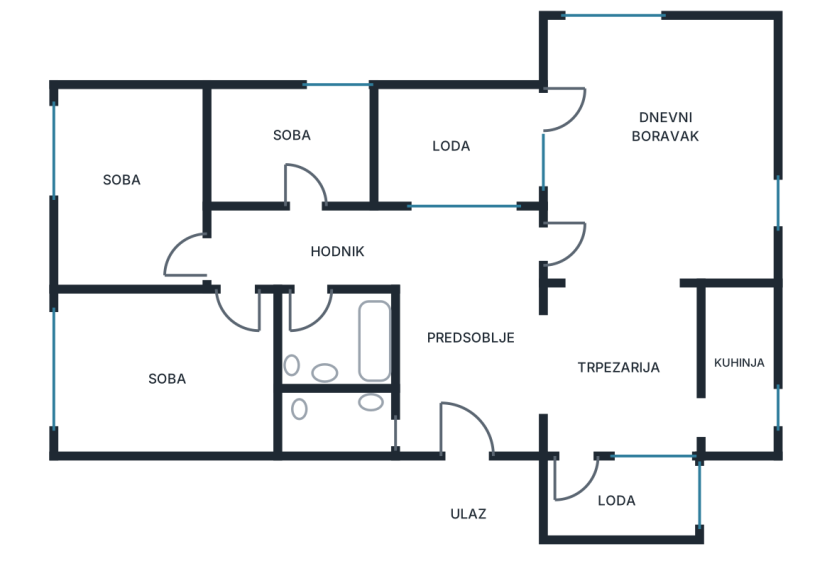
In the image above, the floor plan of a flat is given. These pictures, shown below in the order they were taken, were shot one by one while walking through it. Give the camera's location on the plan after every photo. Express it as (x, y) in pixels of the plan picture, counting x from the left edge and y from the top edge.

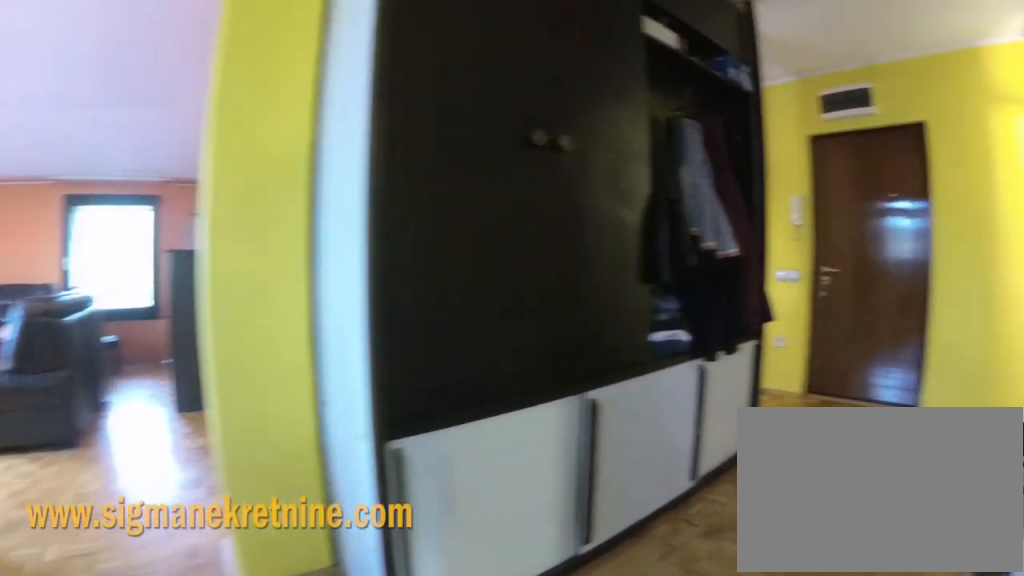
(440, 238)
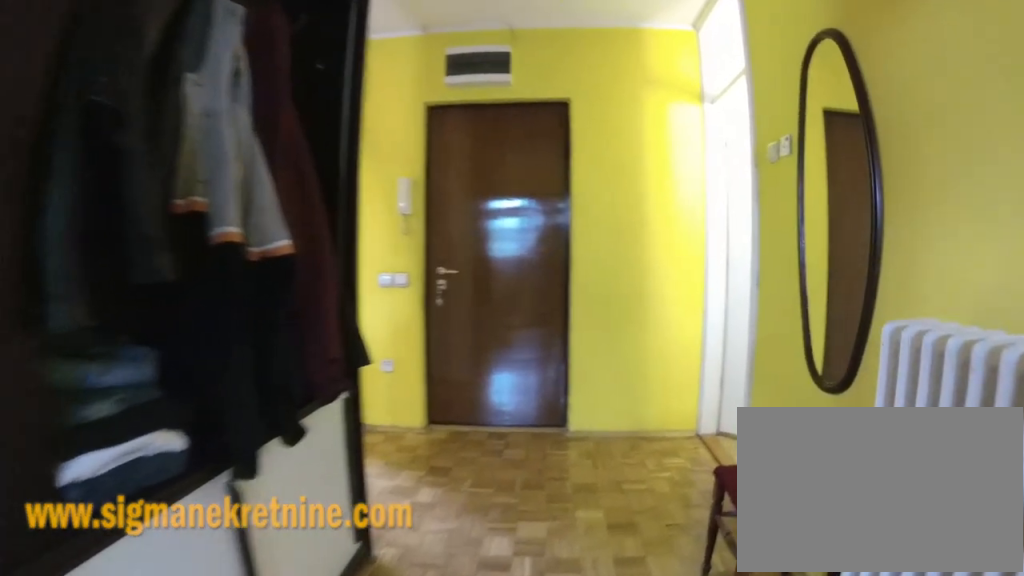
(464, 272)
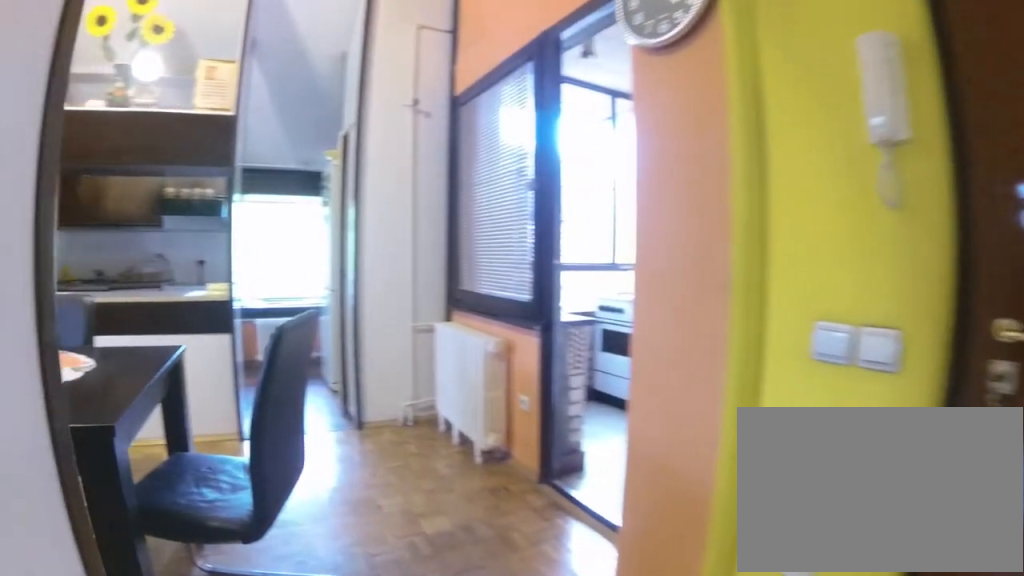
(506, 375)
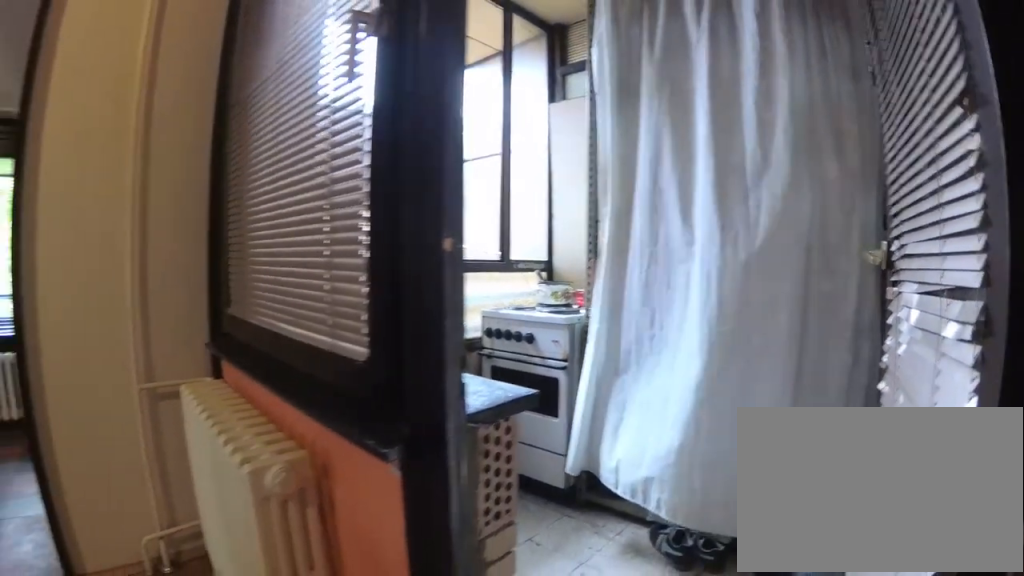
(558, 438)
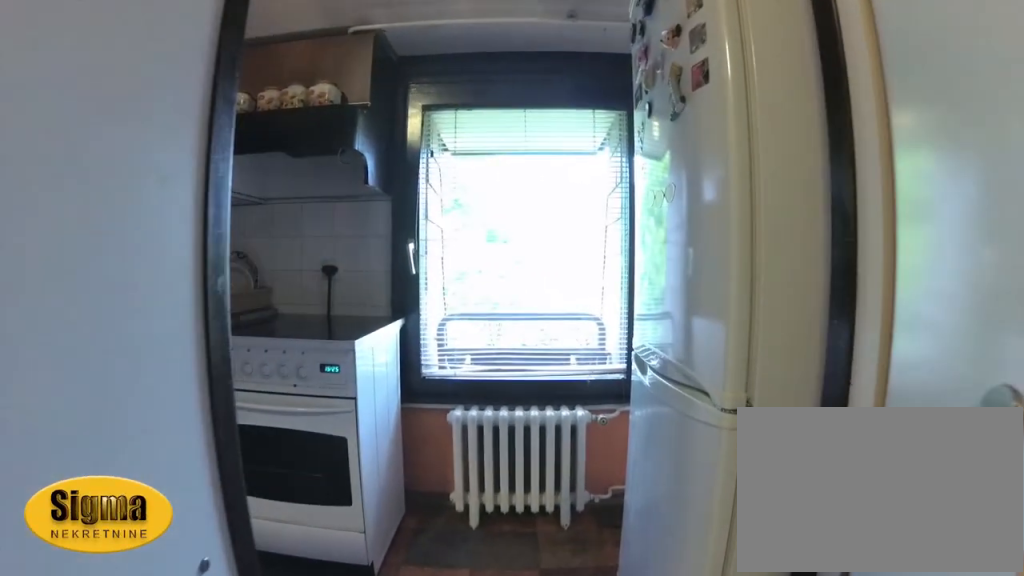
(655, 428)
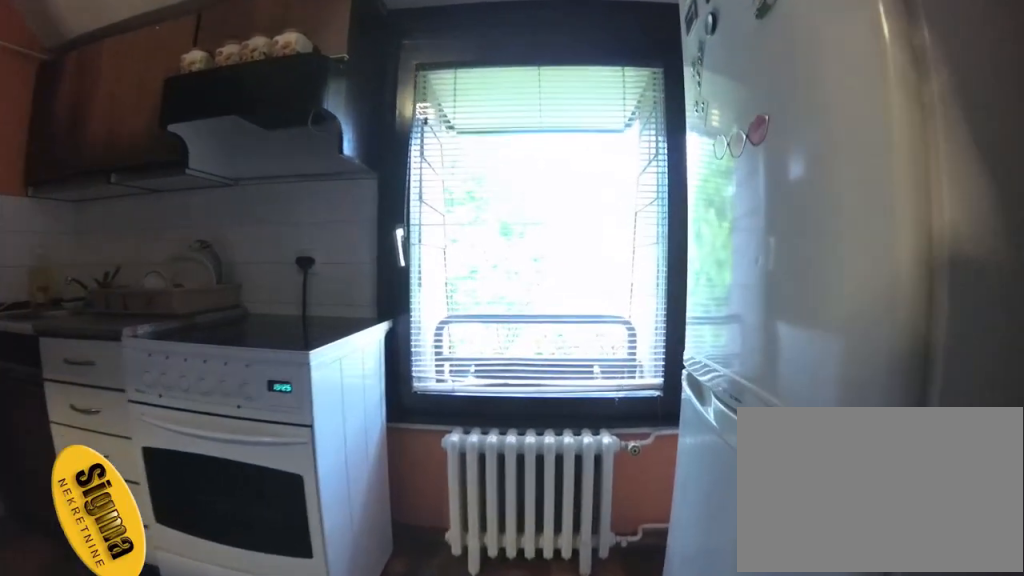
(674, 427)
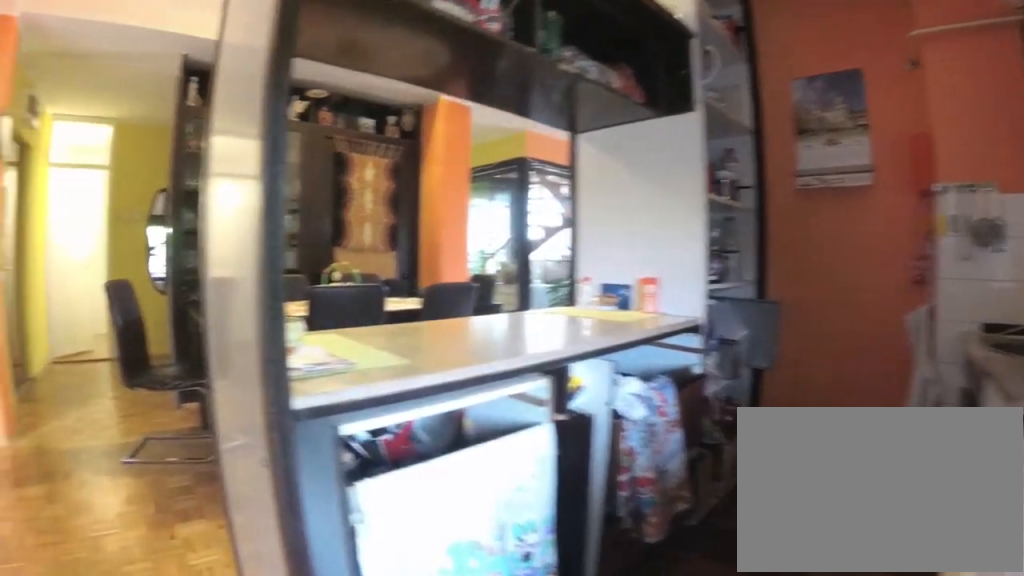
(753, 447)
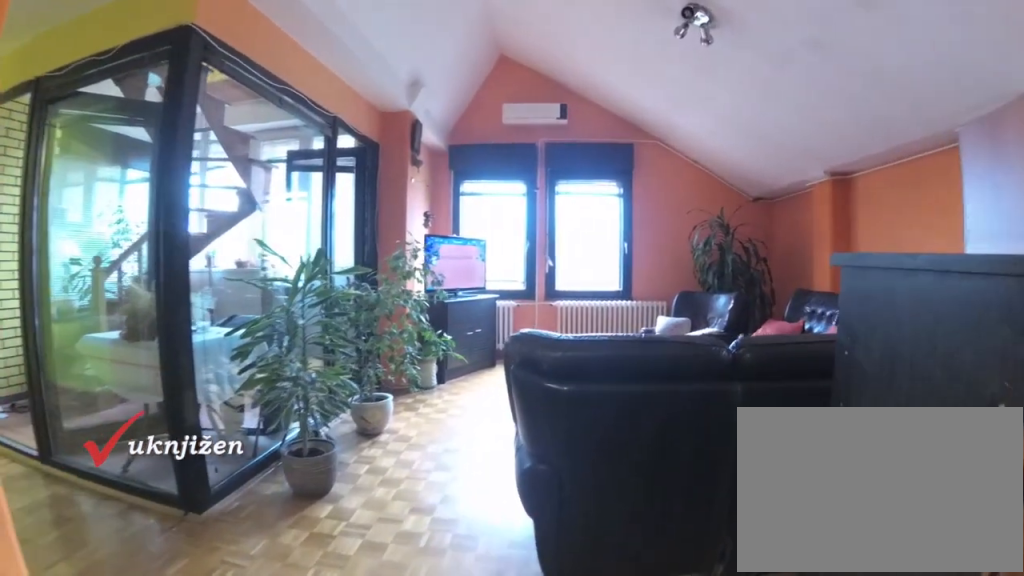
(663, 331)
